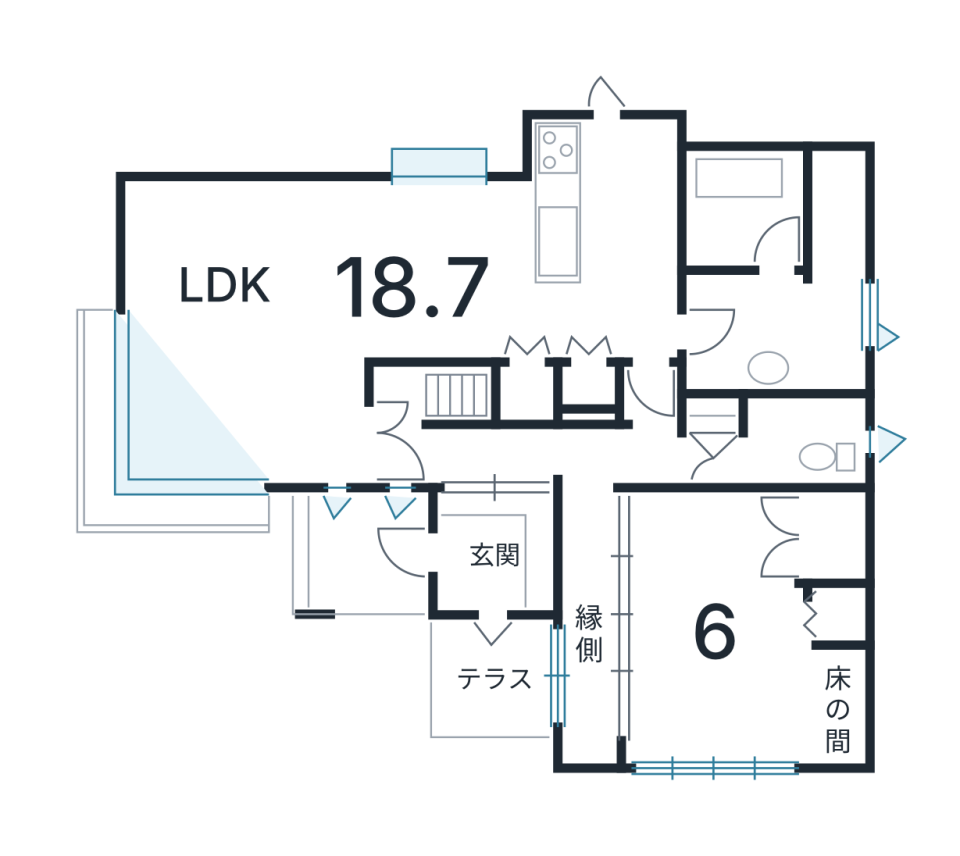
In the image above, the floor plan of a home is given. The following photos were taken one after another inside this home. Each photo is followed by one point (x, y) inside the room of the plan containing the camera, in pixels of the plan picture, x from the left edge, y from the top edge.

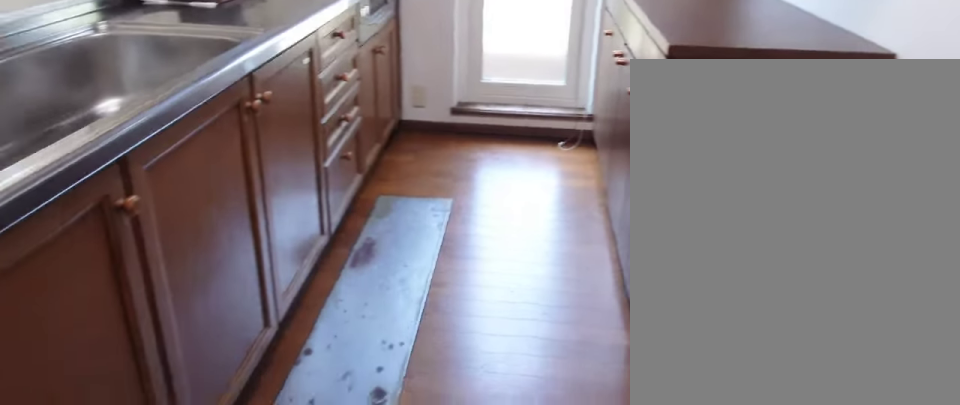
(601, 243)
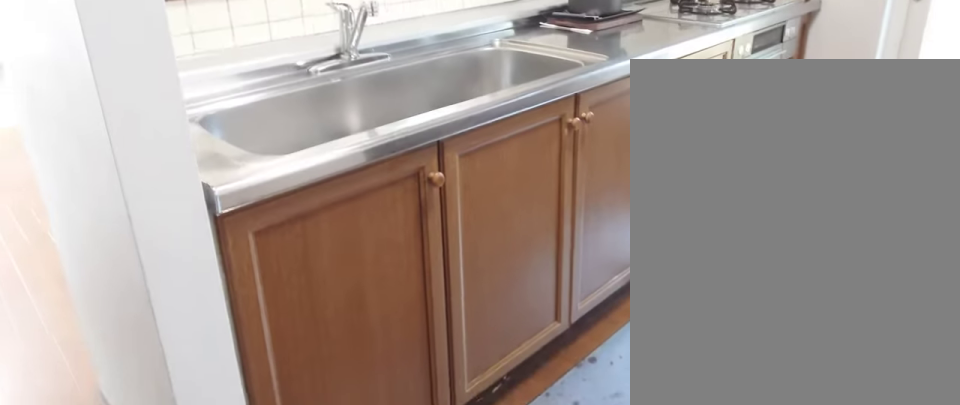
(601, 243)
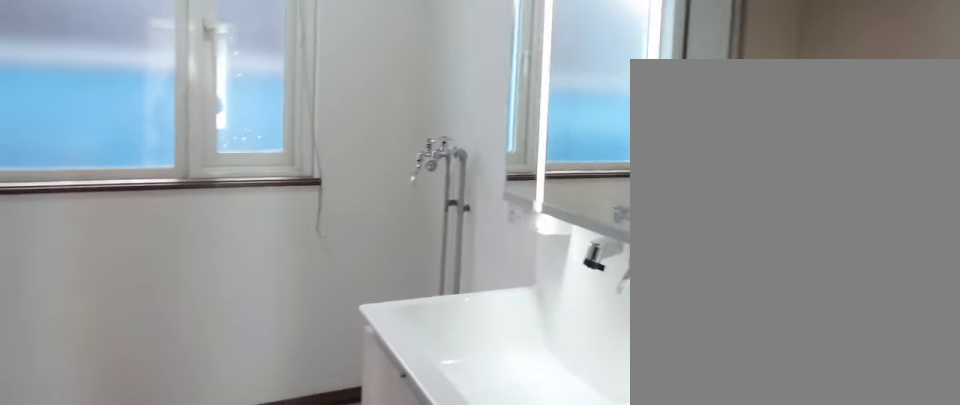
(781, 332)
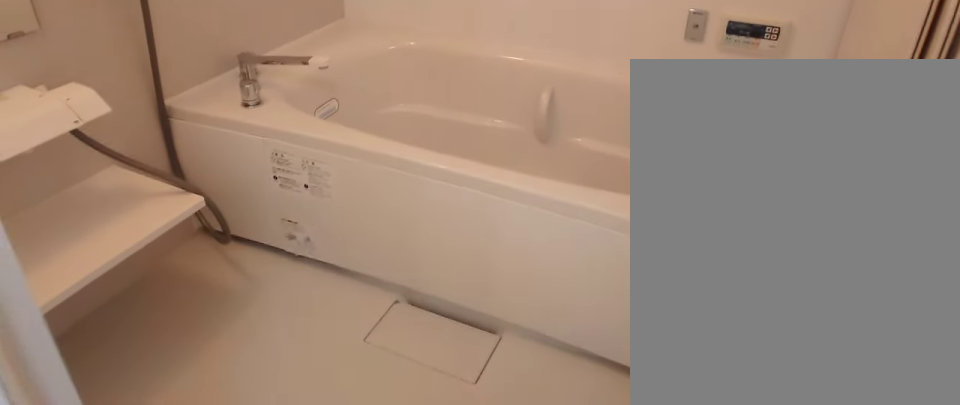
(737, 217)
